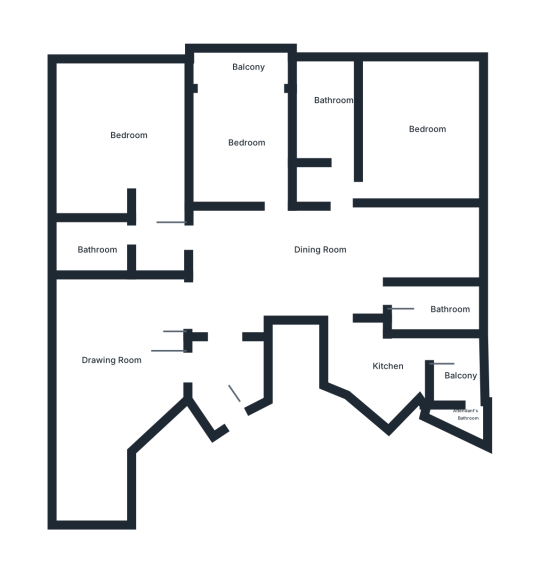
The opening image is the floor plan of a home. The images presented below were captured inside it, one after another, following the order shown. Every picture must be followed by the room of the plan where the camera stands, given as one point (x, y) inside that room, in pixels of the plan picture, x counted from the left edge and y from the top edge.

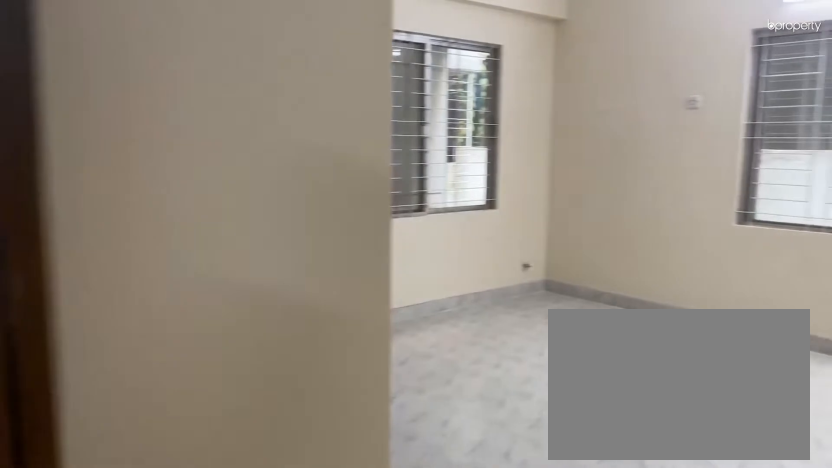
(158, 227)
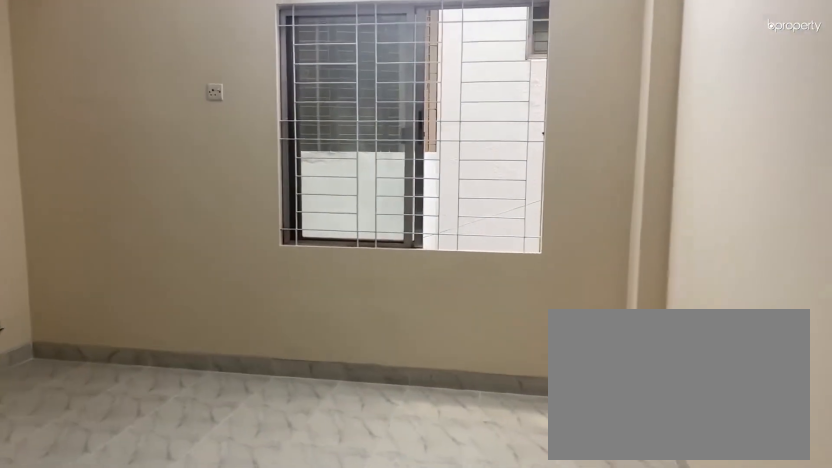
(129, 132)
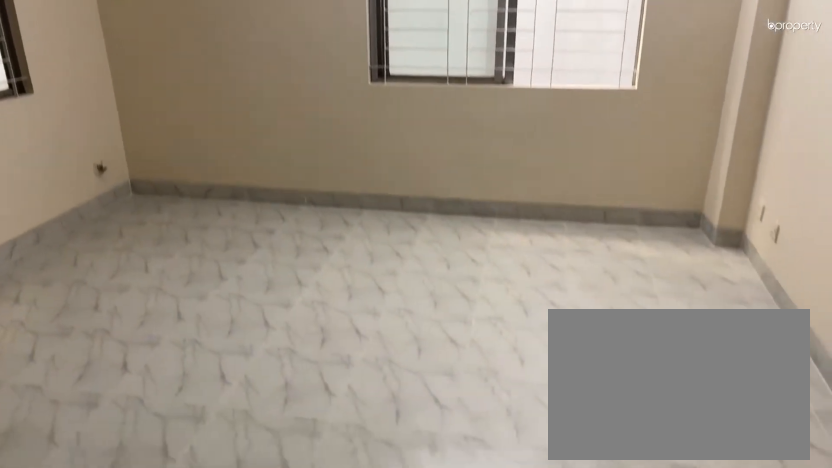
(129, 132)
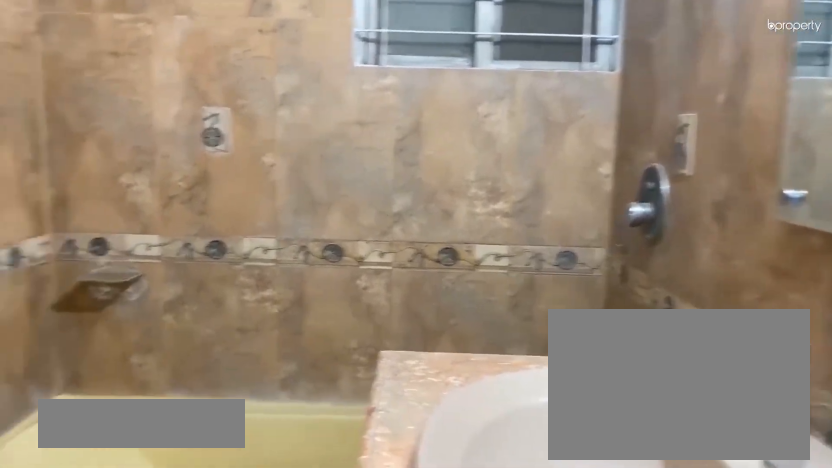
(97, 243)
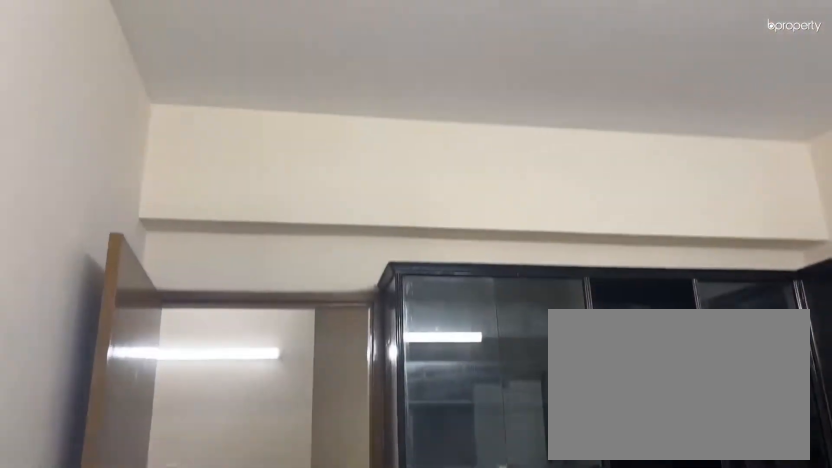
(241, 121)
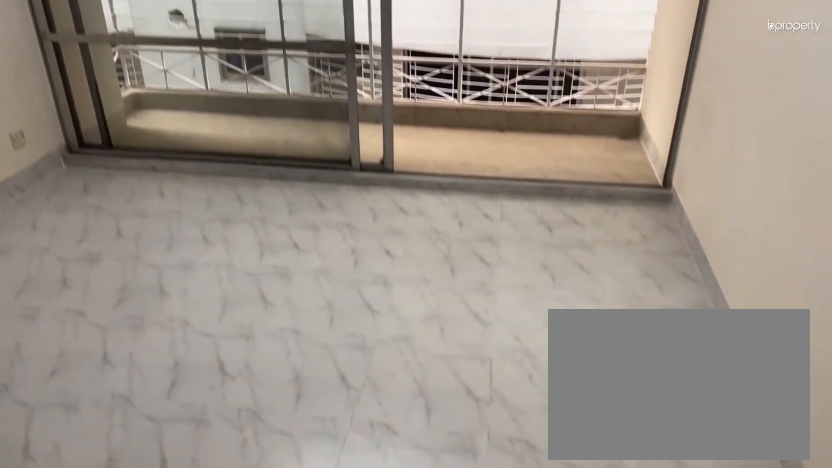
(241, 121)
